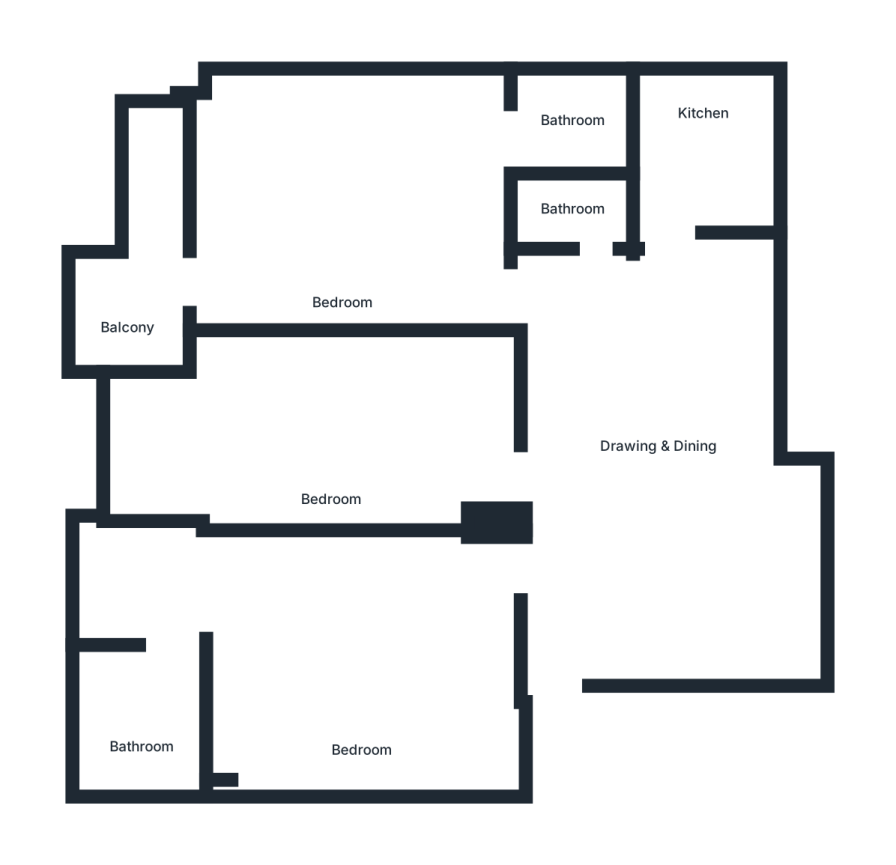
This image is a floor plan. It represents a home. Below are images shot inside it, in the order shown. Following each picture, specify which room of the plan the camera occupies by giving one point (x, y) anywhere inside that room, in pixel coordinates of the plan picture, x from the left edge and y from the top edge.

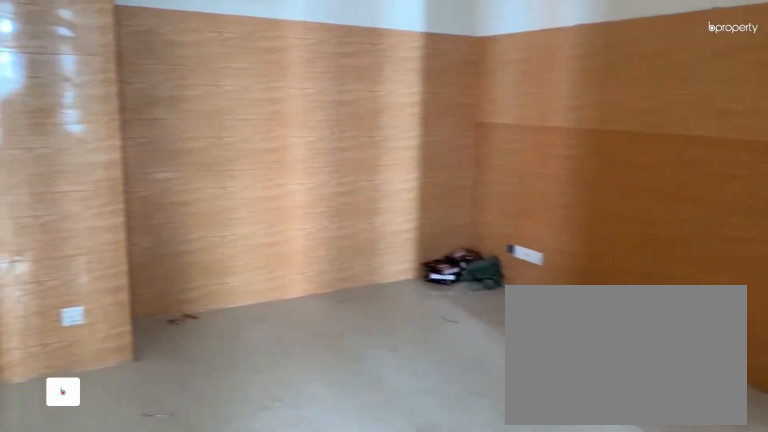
(669, 438)
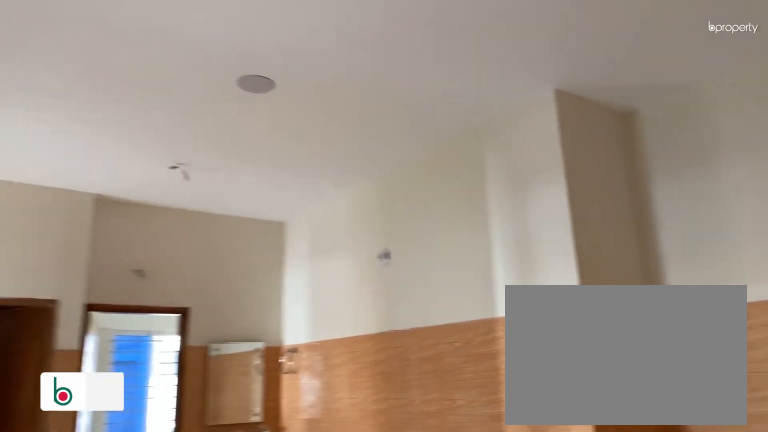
(669, 438)
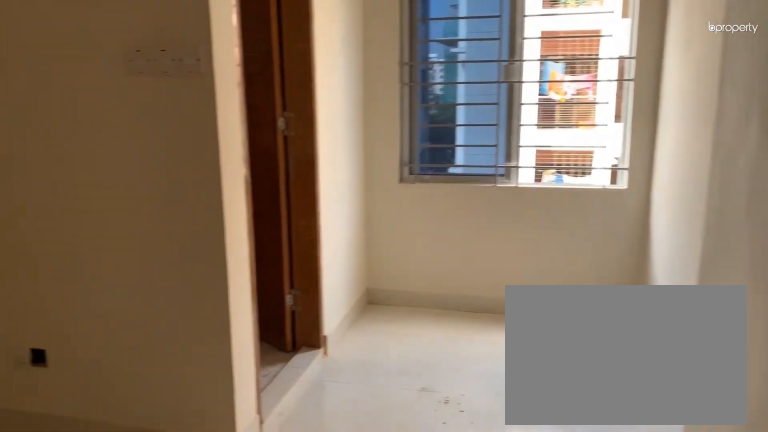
(362, 662)
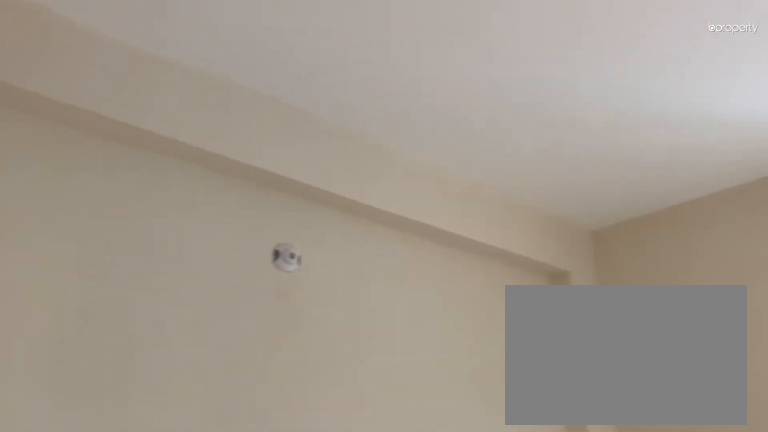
(362, 662)
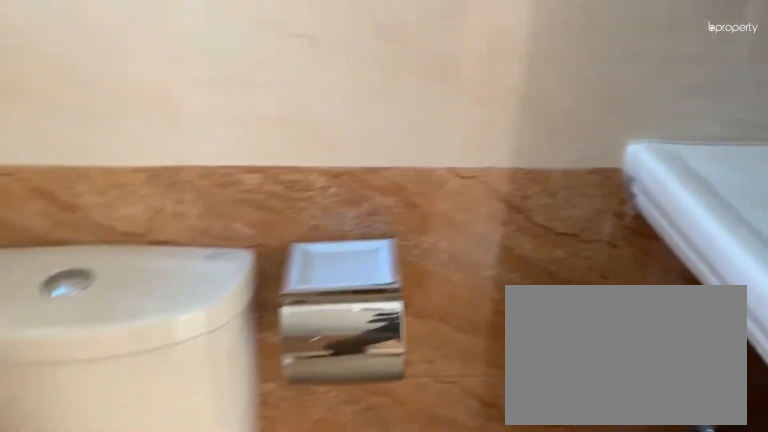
(138, 752)
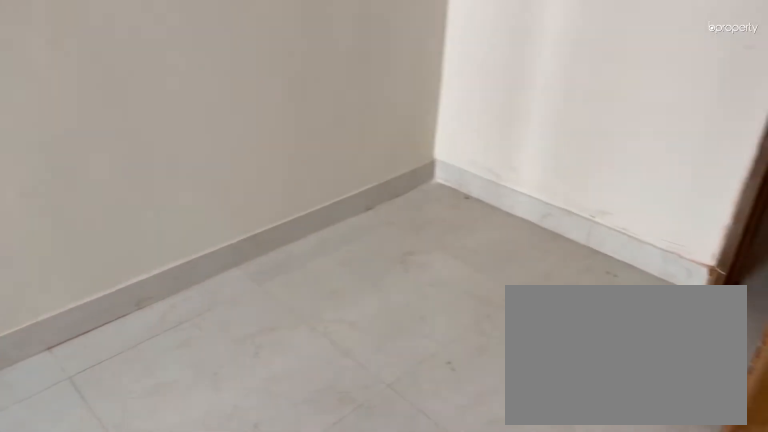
(345, 427)
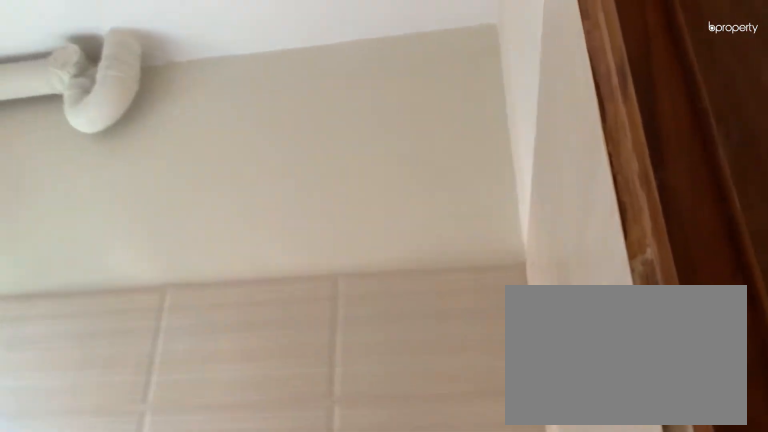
(703, 124)
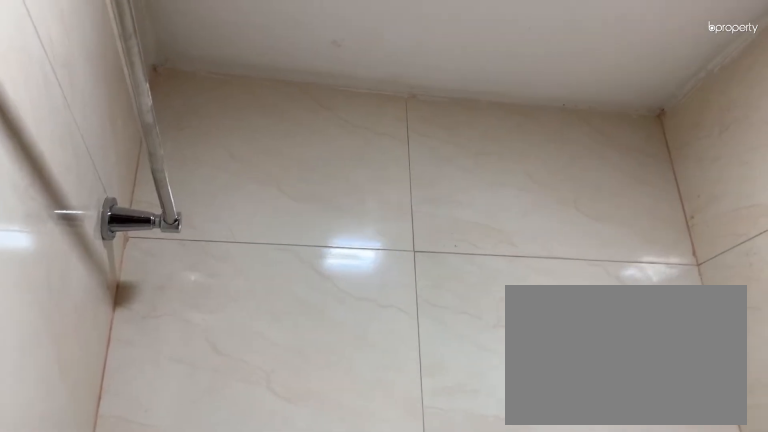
(571, 208)
